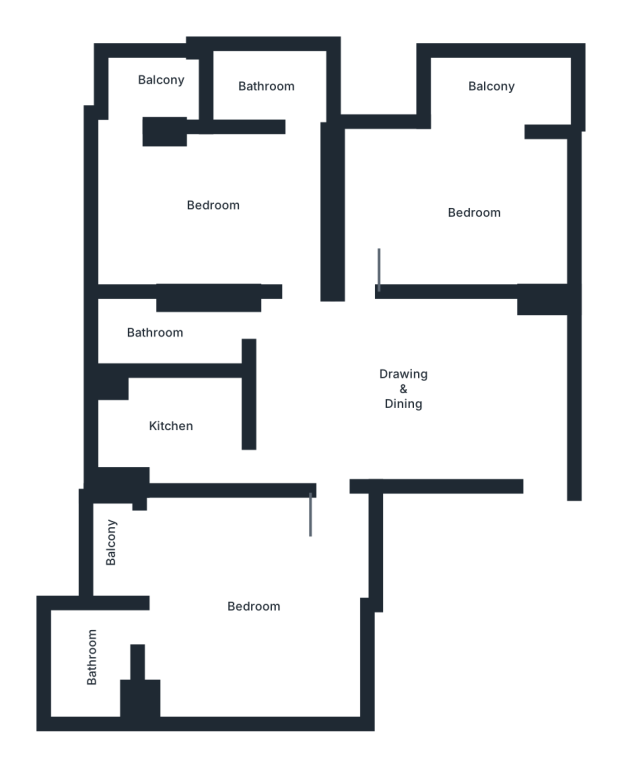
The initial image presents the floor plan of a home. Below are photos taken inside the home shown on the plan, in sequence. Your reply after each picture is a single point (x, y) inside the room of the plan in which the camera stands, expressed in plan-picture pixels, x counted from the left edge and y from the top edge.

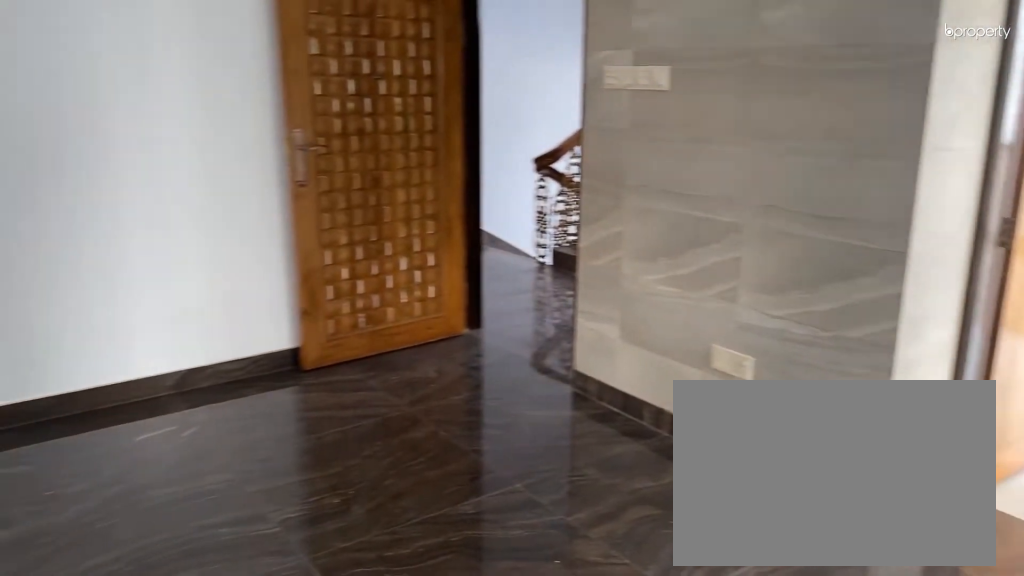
(405, 373)
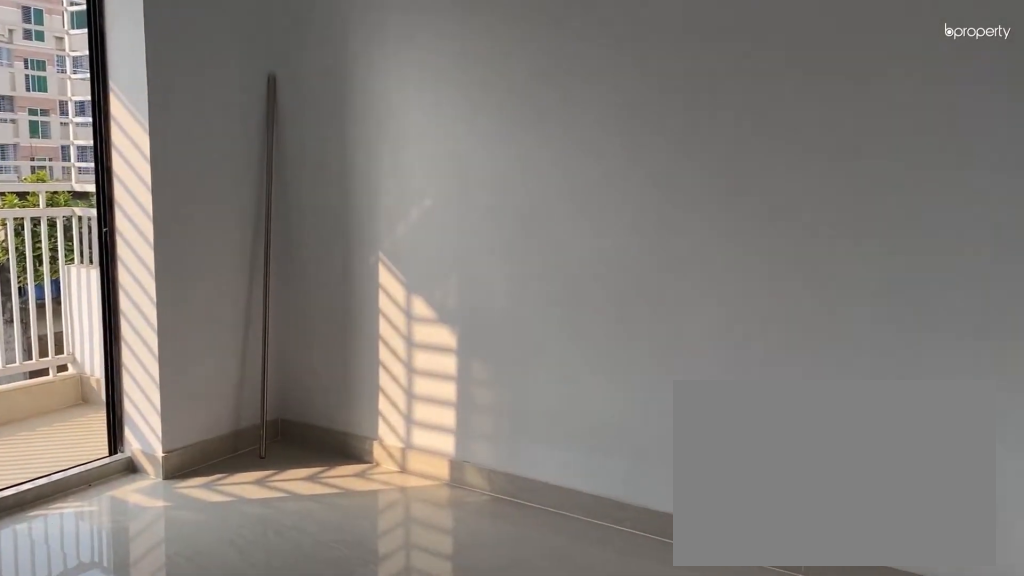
(478, 210)
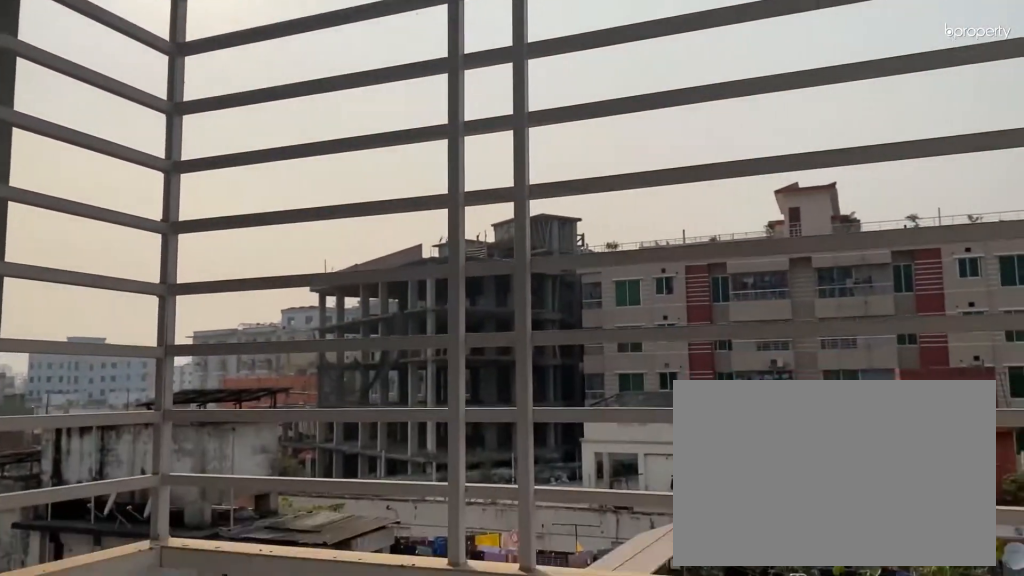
(493, 91)
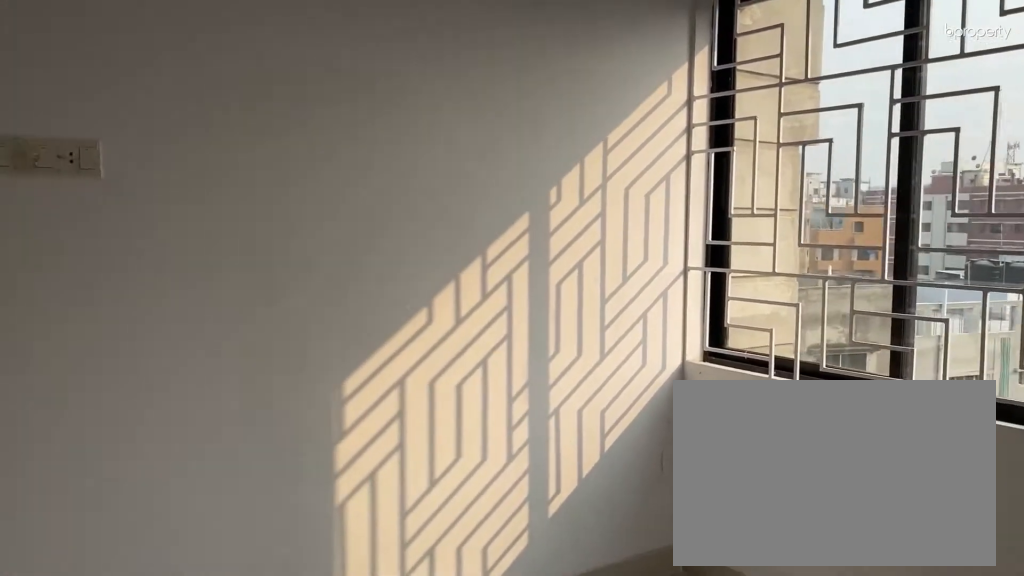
(219, 201)
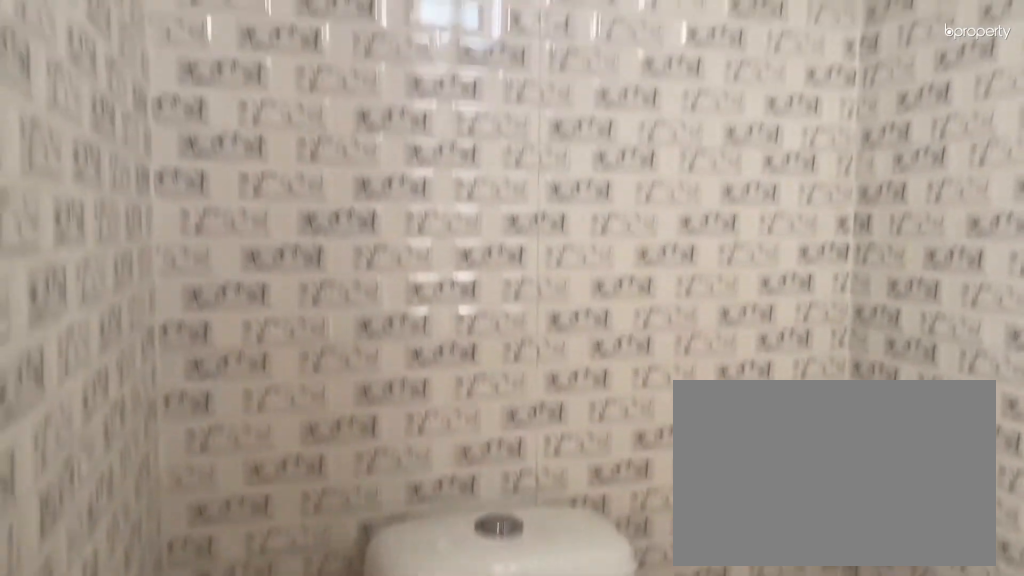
(266, 81)
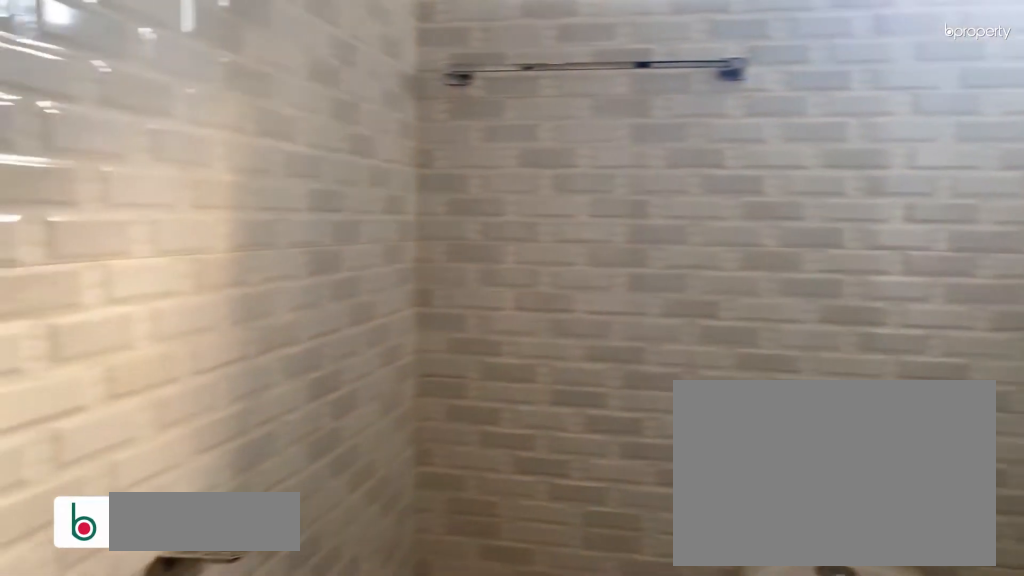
(170, 332)
